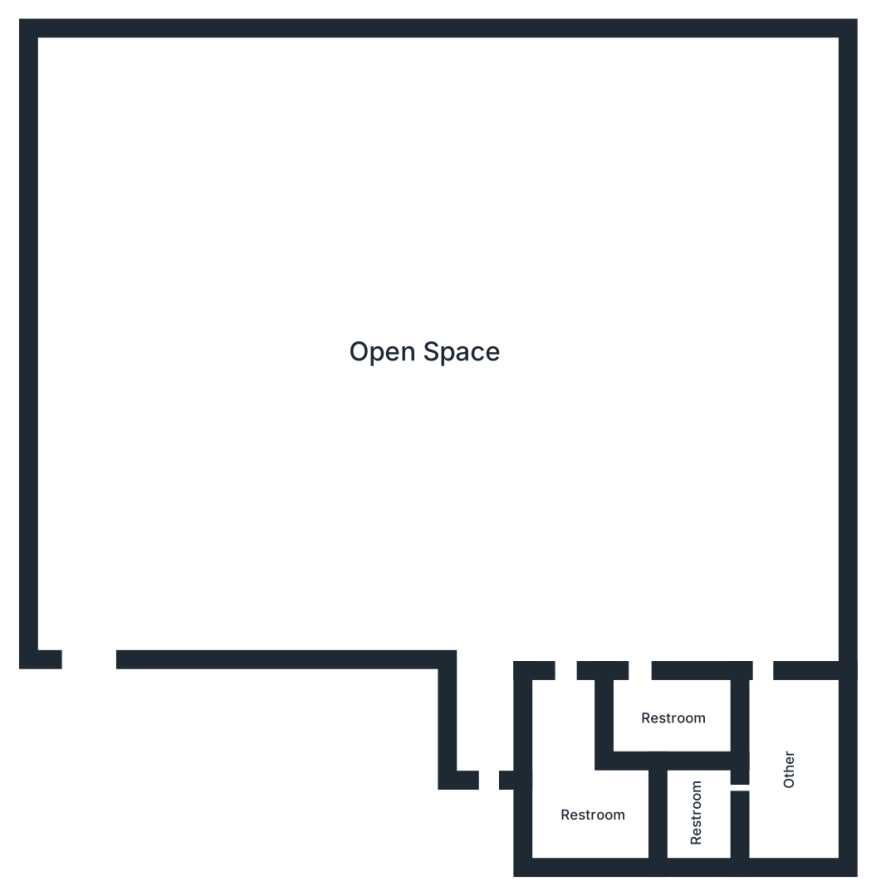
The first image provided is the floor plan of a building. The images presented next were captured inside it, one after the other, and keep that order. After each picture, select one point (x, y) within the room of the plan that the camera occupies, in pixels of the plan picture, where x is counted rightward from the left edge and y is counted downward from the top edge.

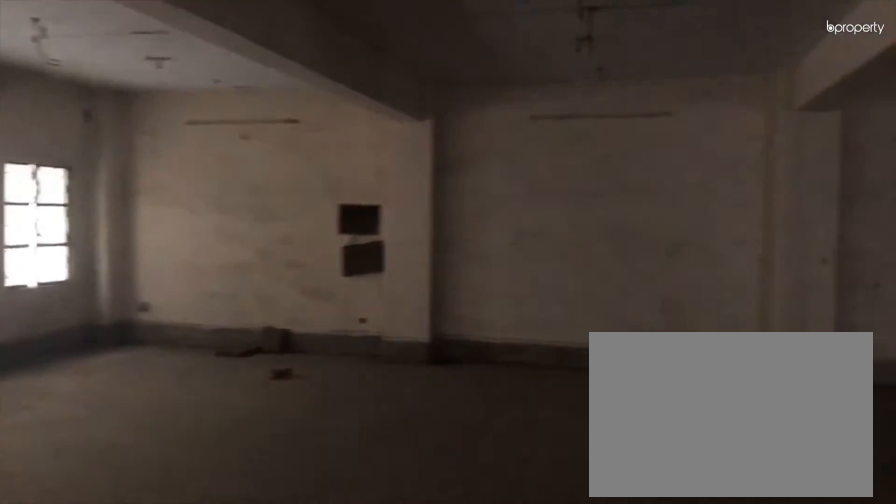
(433, 359)
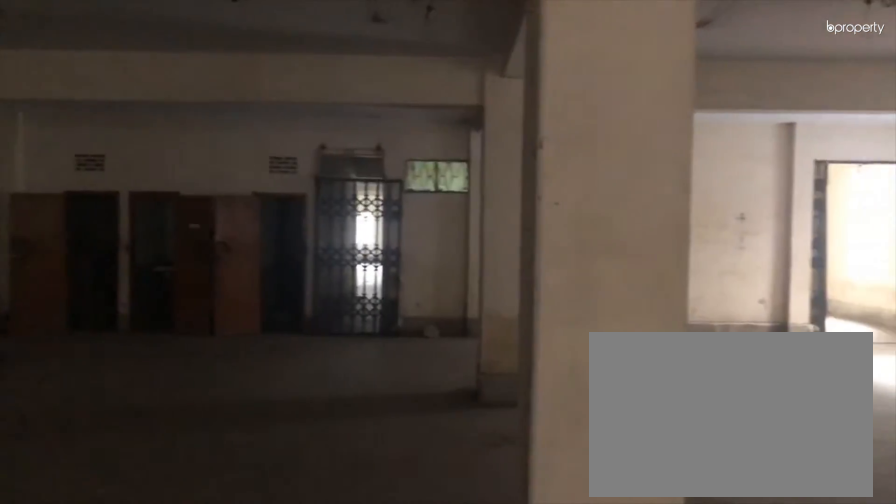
(433, 359)
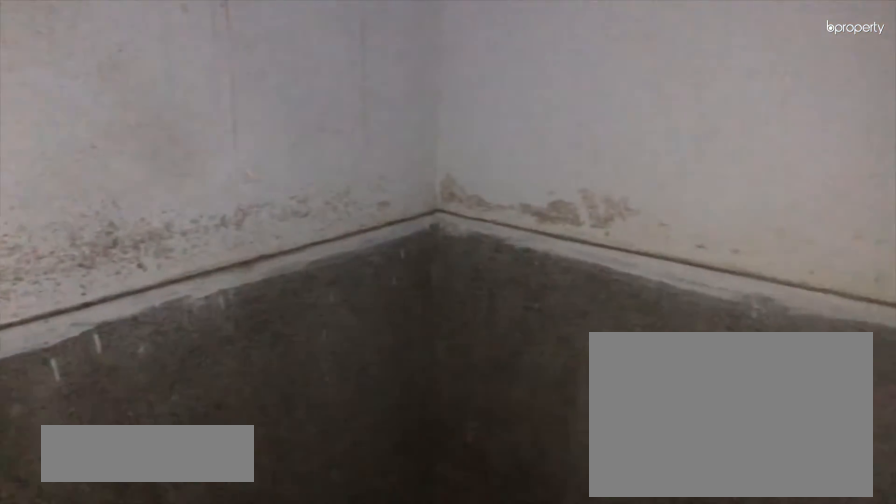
(679, 719)
